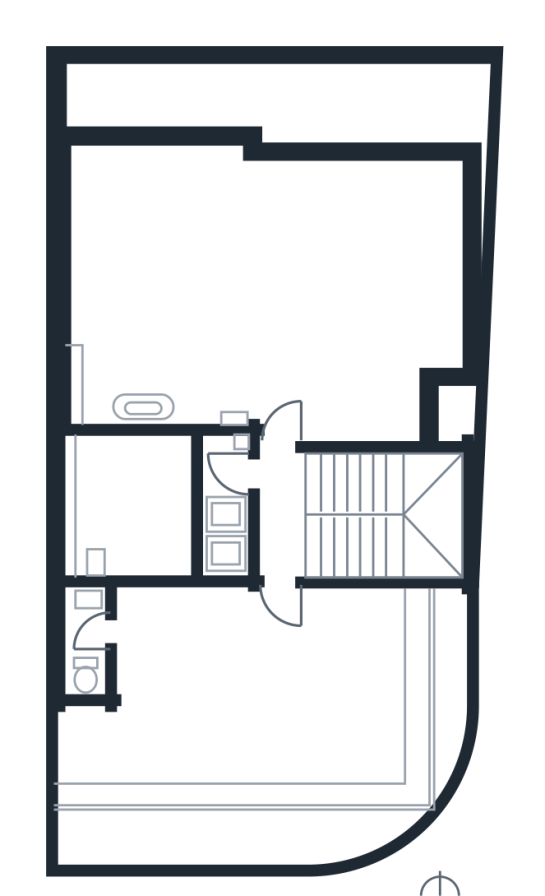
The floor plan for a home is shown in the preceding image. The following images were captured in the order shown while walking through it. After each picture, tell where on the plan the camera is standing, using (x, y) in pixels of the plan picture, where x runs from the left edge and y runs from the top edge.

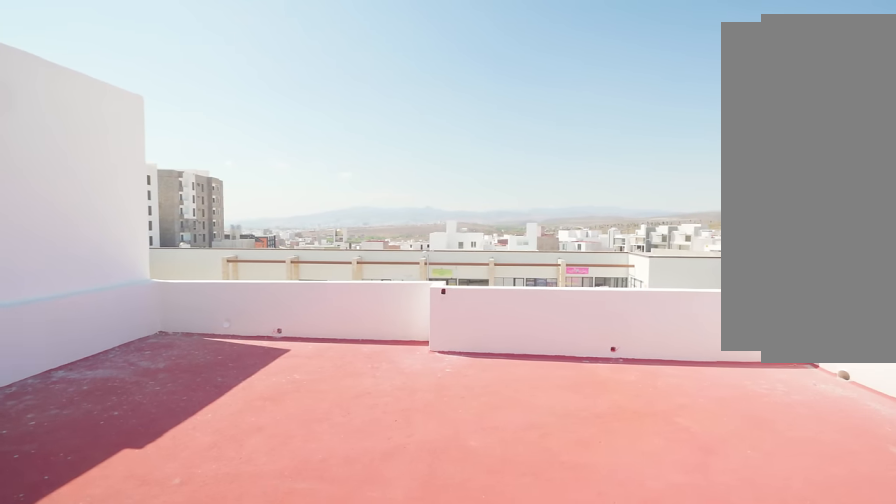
(286, 412)
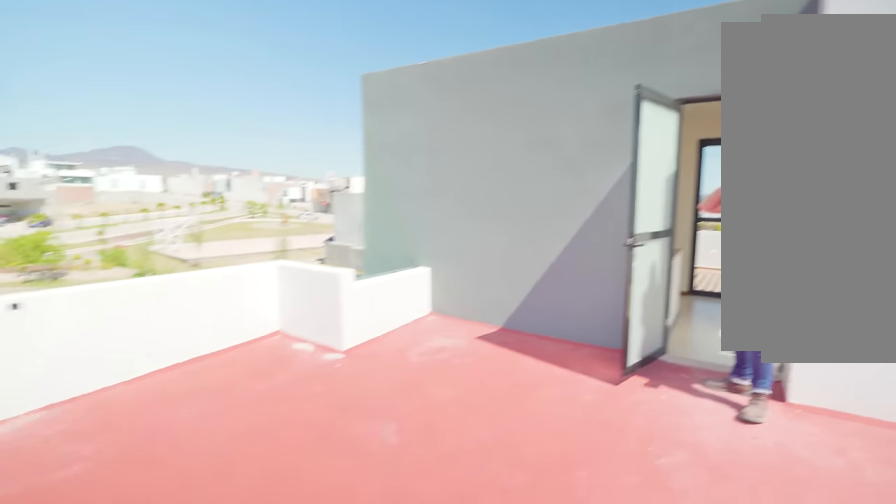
(242, 288)
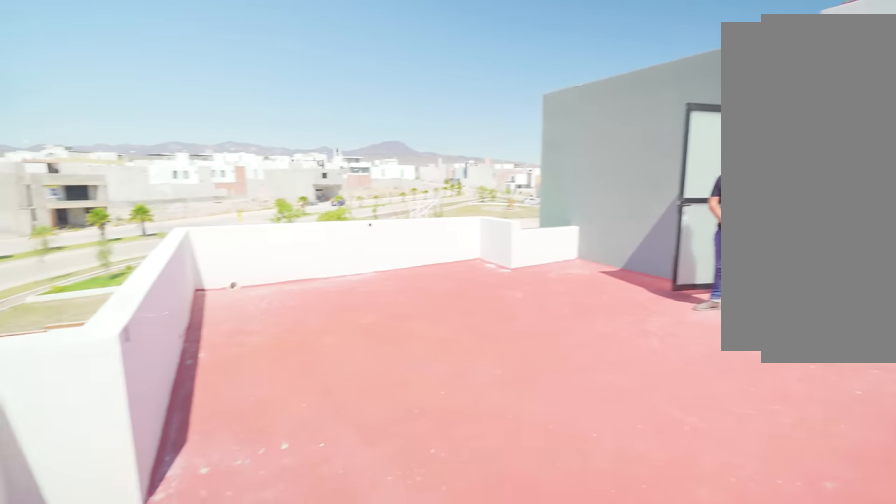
(227, 217)
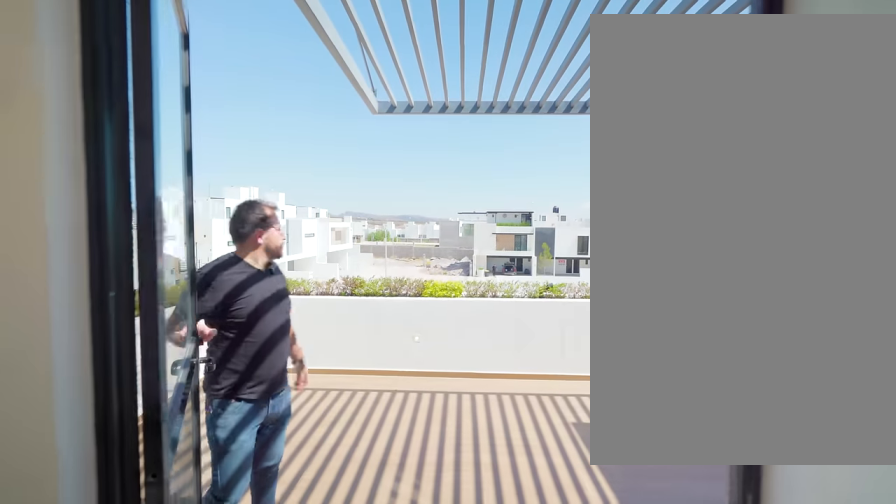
(277, 530)
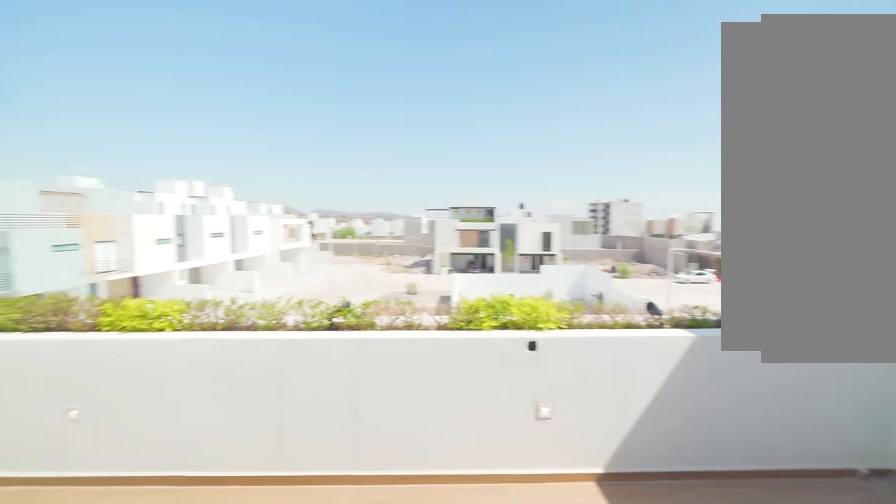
(291, 676)
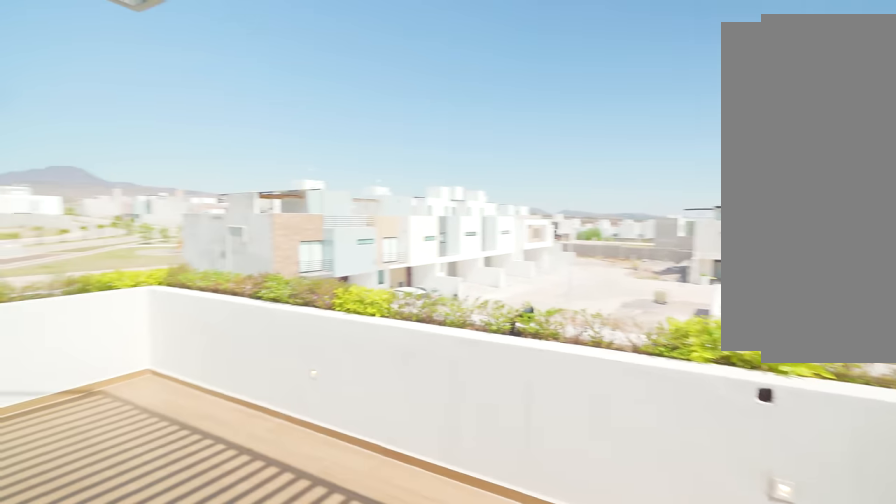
(292, 678)
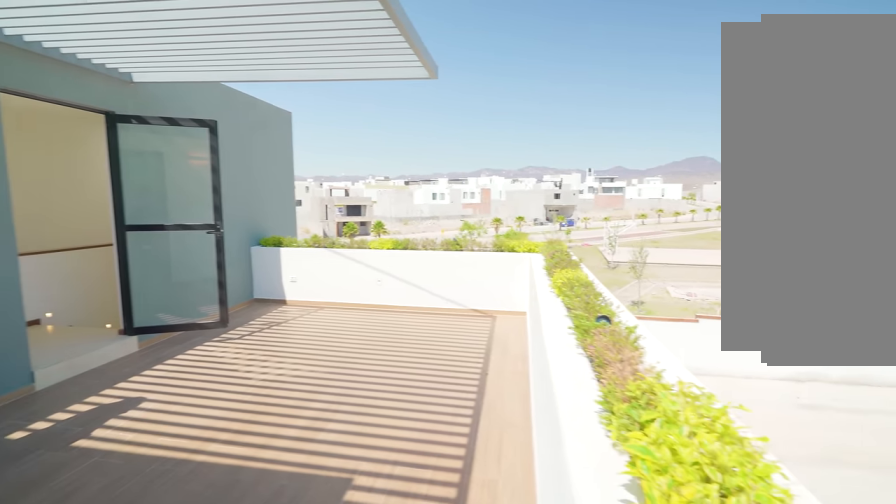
(86, 779)
